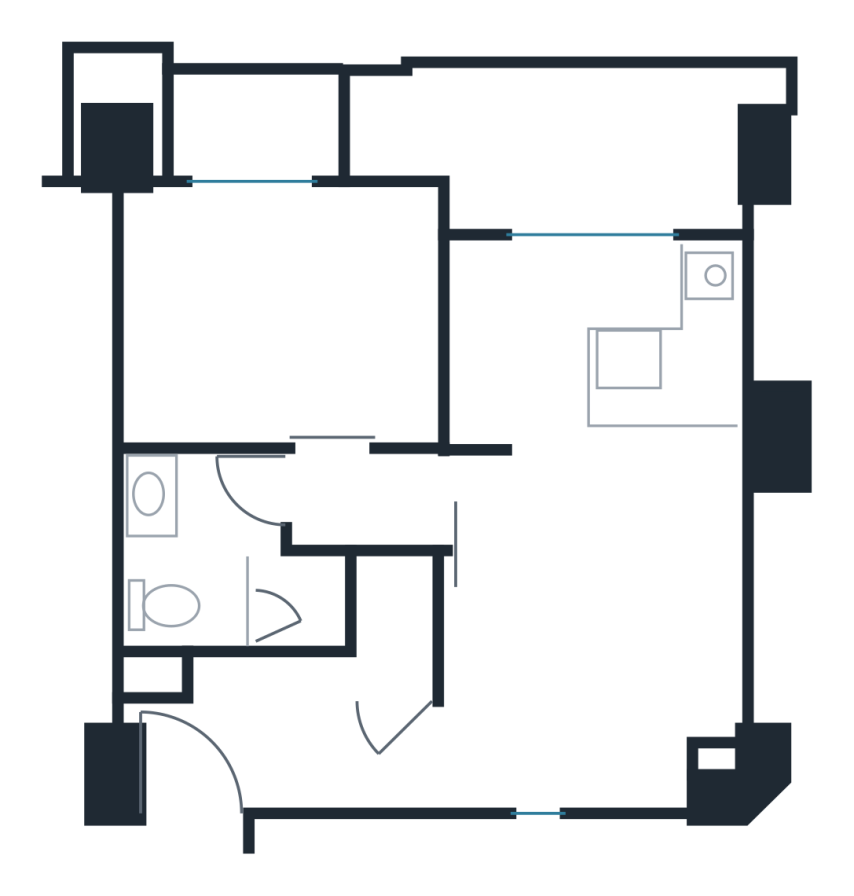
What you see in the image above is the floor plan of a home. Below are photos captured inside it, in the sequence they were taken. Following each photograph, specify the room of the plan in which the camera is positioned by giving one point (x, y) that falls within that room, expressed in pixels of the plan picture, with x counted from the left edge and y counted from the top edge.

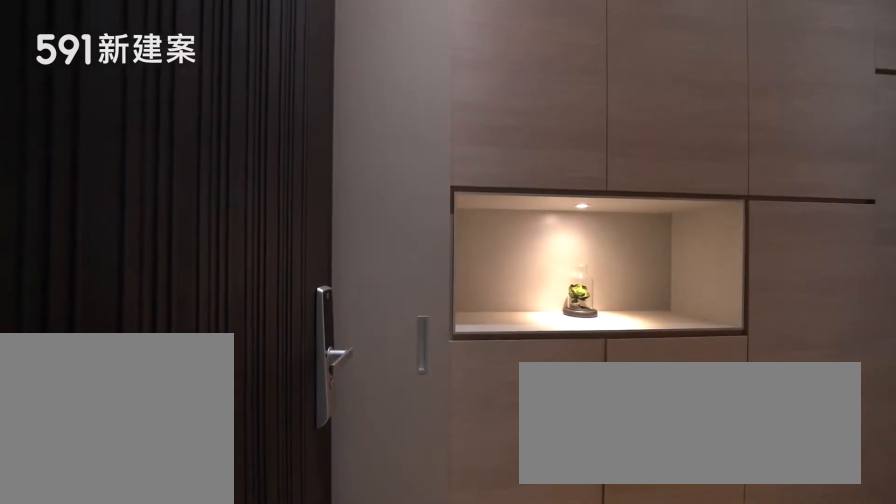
(210, 760)
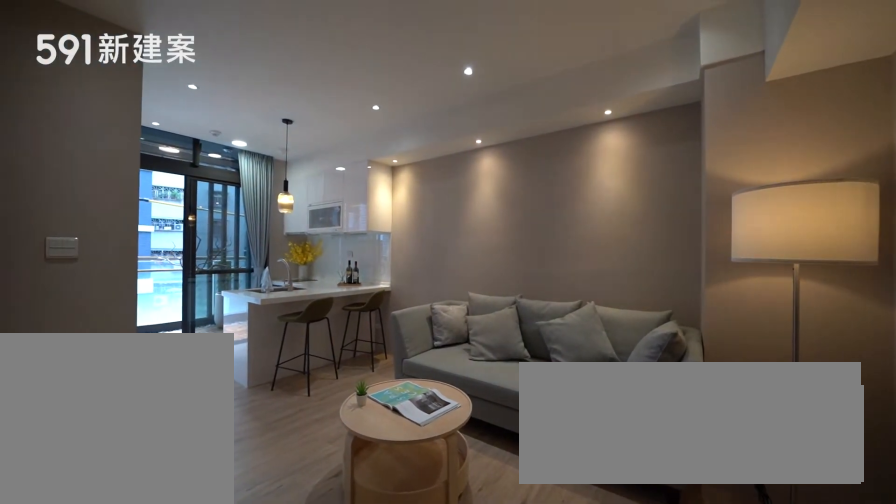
(598, 641)
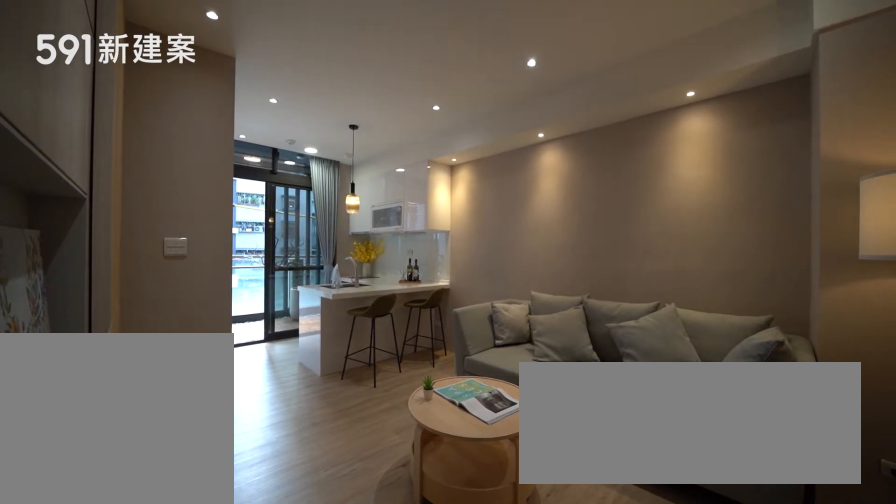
(598, 641)
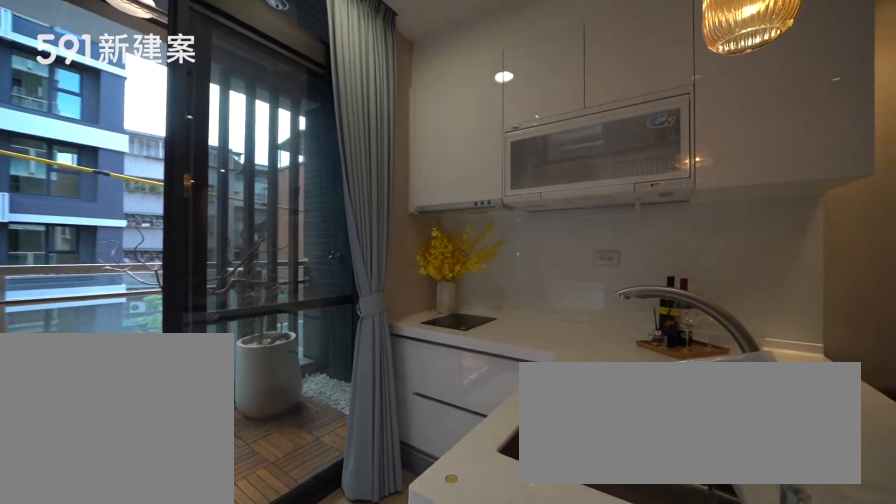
(596, 347)
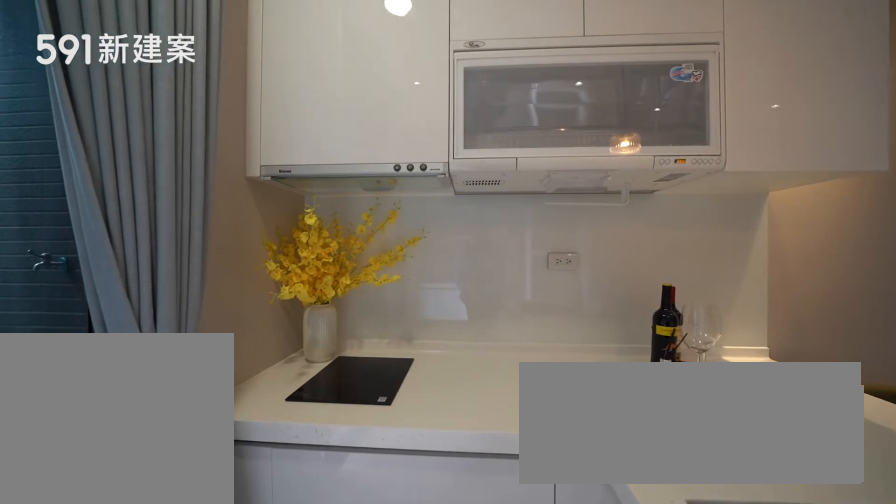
(596, 347)
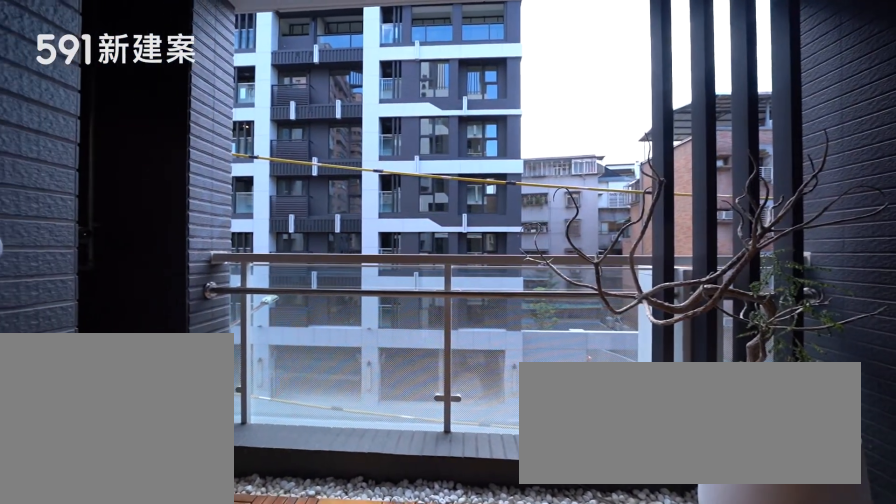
(558, 143)
